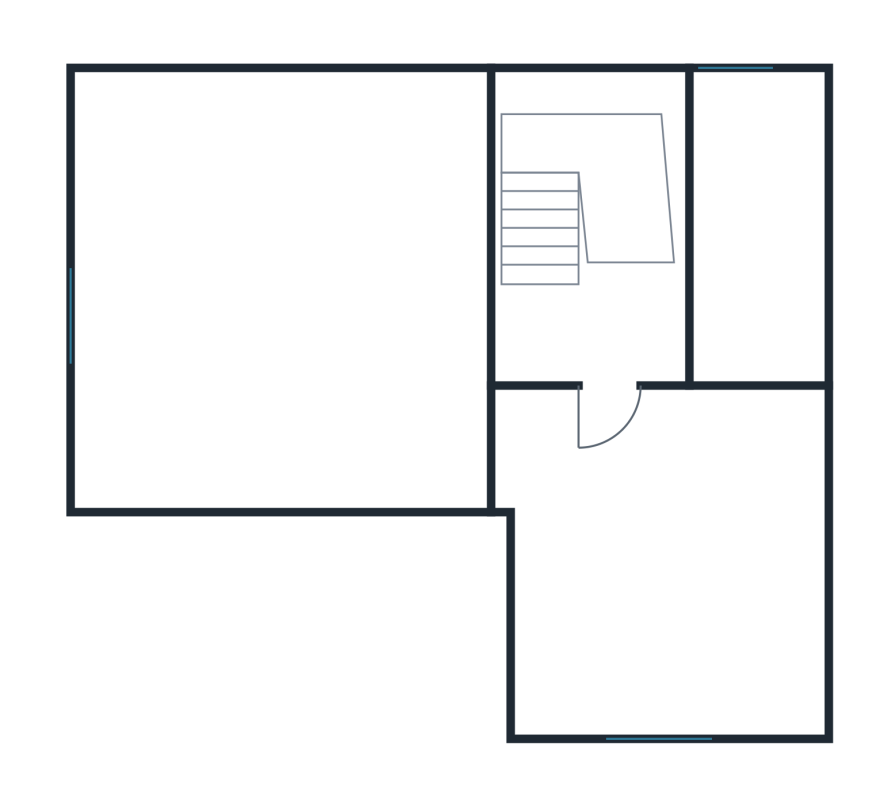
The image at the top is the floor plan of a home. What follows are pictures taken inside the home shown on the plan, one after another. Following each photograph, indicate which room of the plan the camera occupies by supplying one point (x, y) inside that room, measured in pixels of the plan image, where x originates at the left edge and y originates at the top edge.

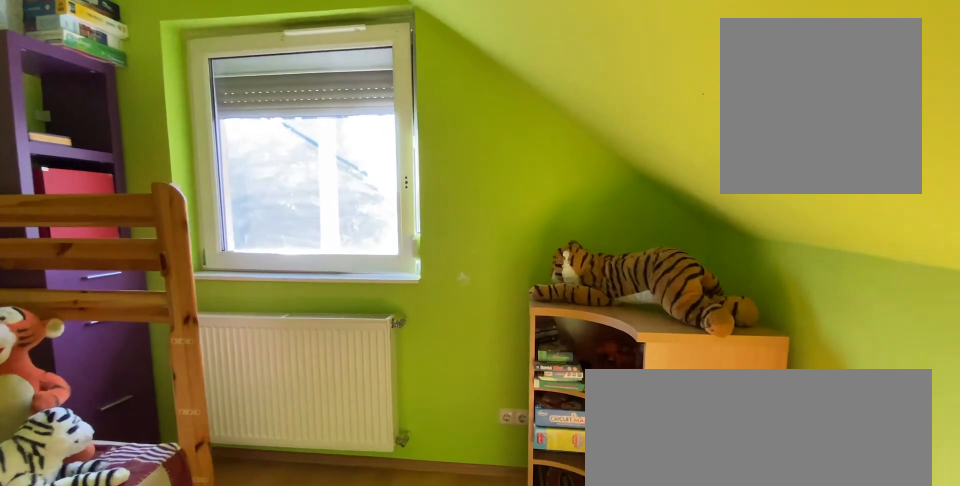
(643, 595)
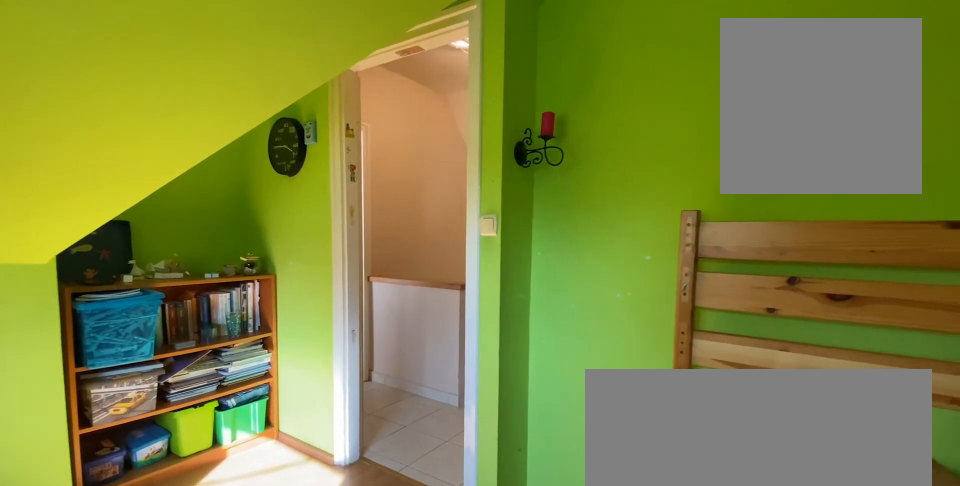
(643, 595)
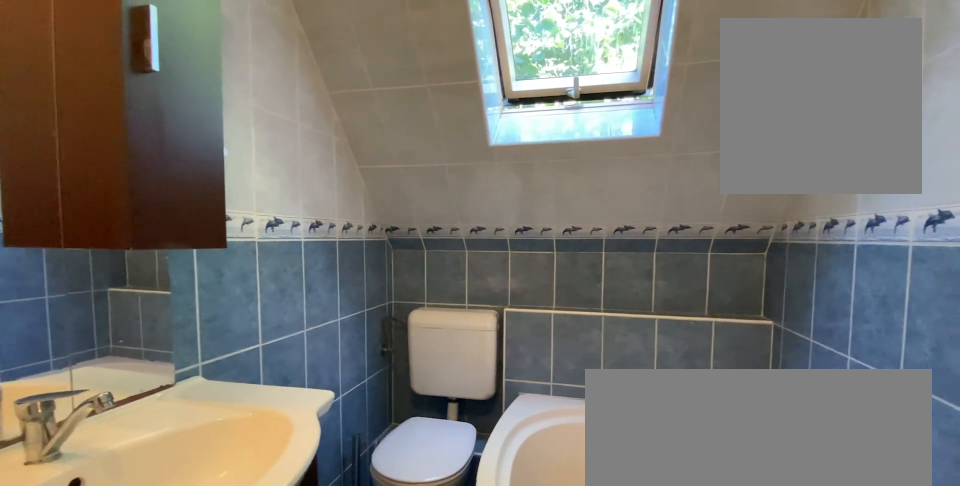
(740, 245)
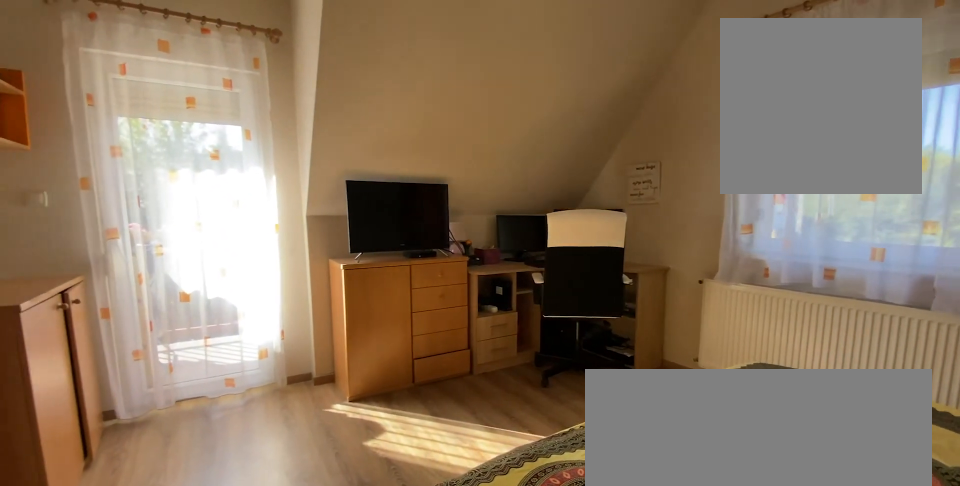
(282, 312)
